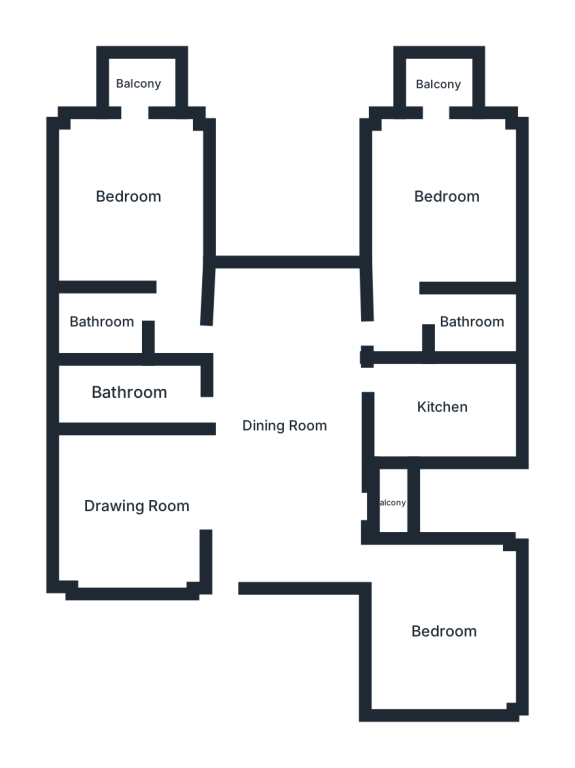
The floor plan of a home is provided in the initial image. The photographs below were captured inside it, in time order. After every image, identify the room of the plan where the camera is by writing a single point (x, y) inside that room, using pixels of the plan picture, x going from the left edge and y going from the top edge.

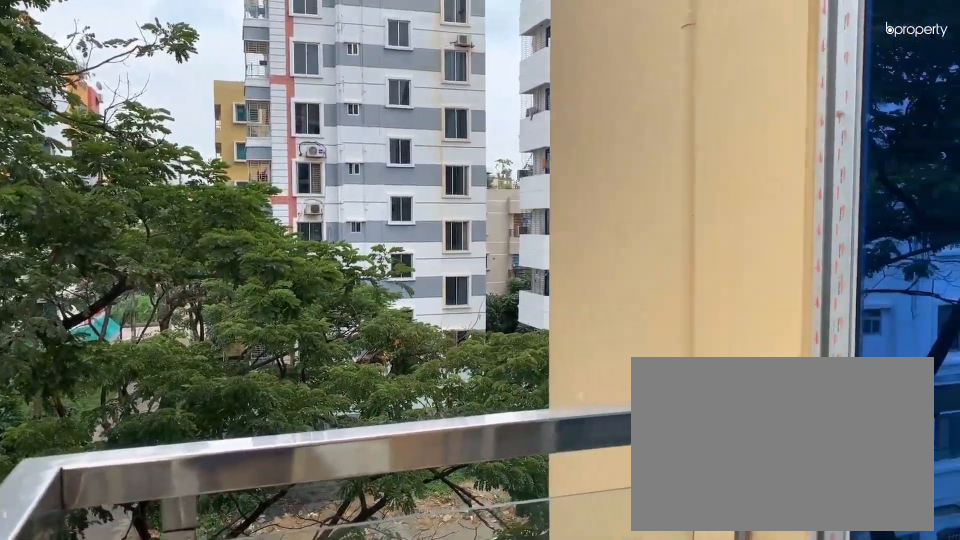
(438, 82)
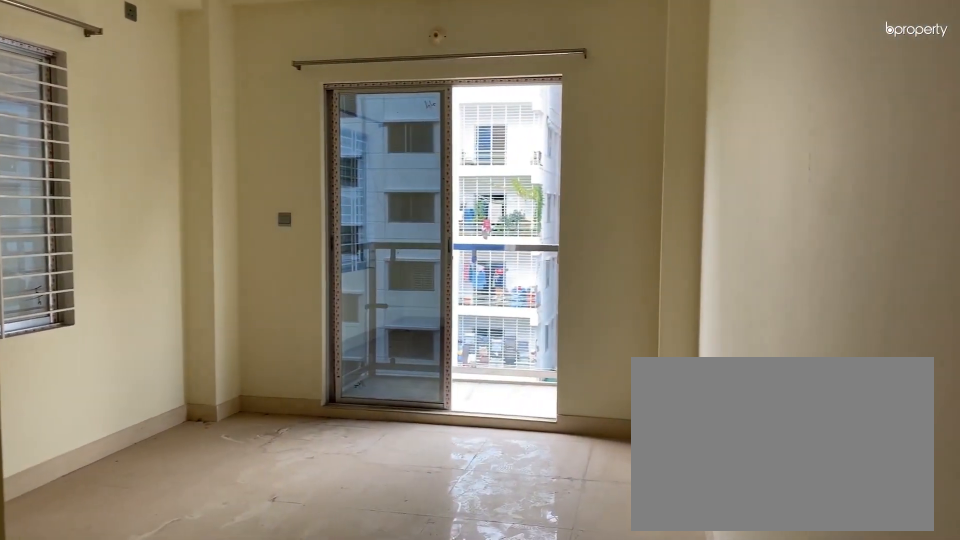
(130, 197)
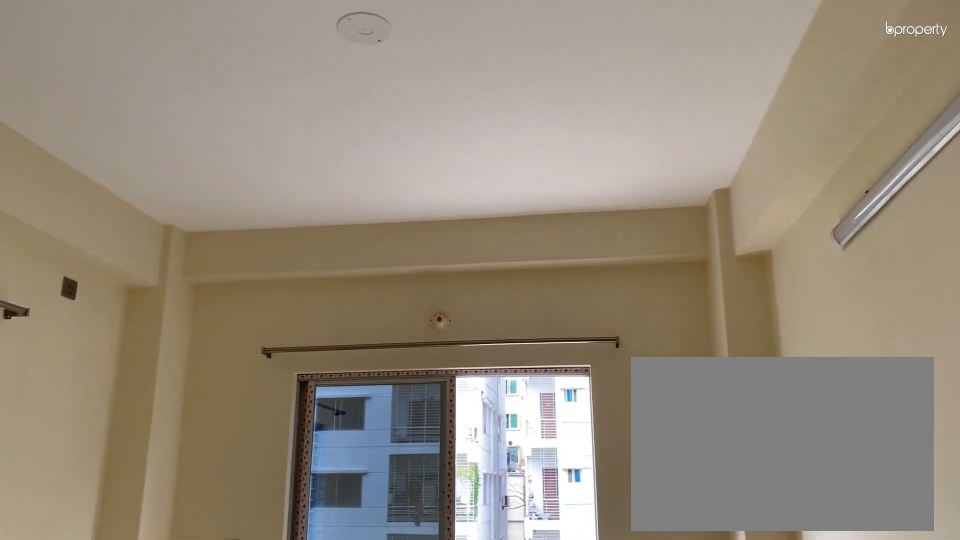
(130, 197)
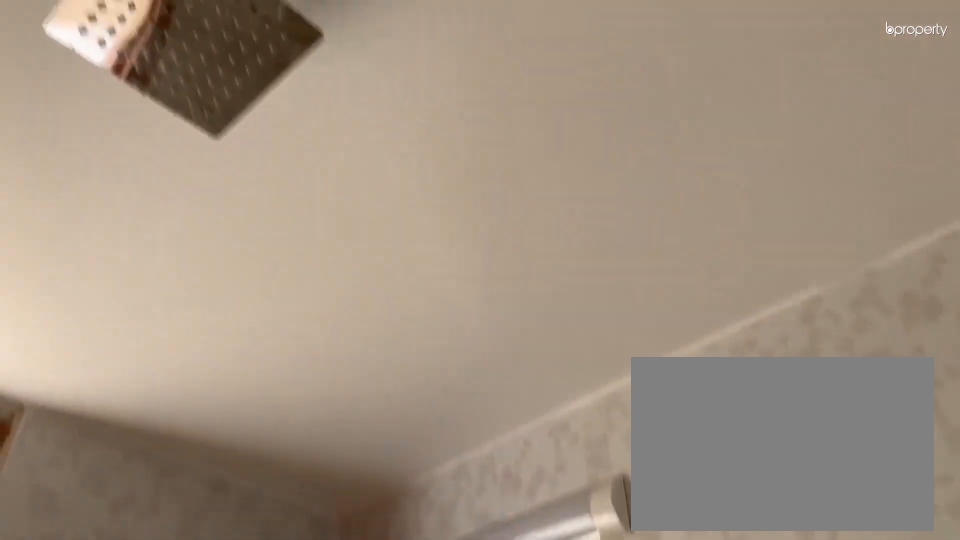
(102, 317)
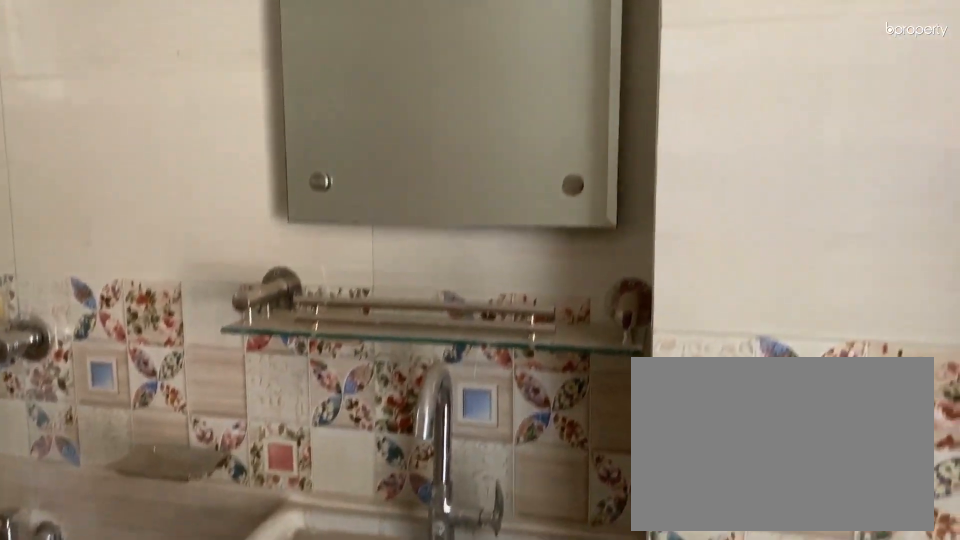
(130, 393)
